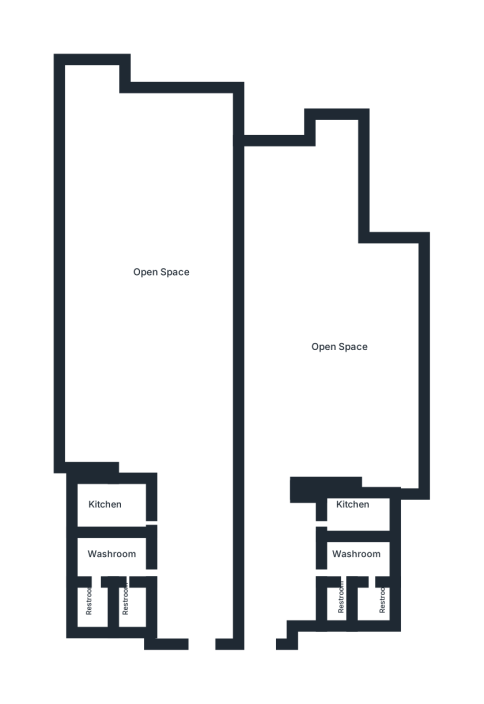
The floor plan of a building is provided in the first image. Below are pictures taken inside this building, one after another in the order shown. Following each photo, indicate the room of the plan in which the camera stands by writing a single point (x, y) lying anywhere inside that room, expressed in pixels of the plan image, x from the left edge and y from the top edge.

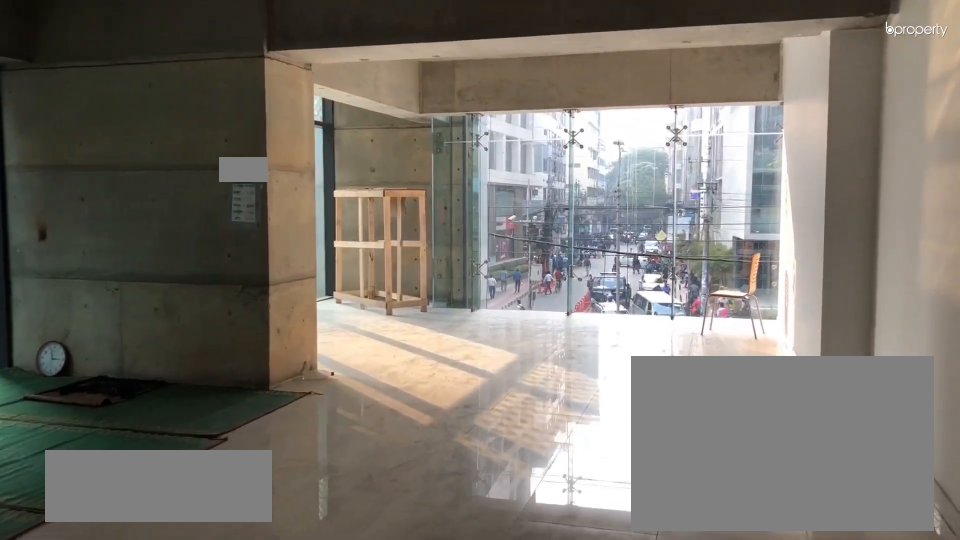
(160, 245)
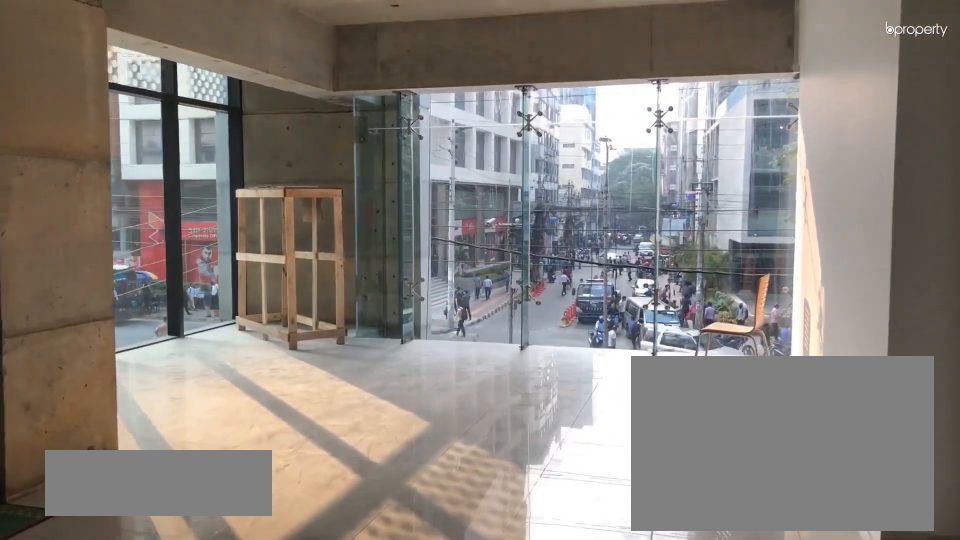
(160, 245)
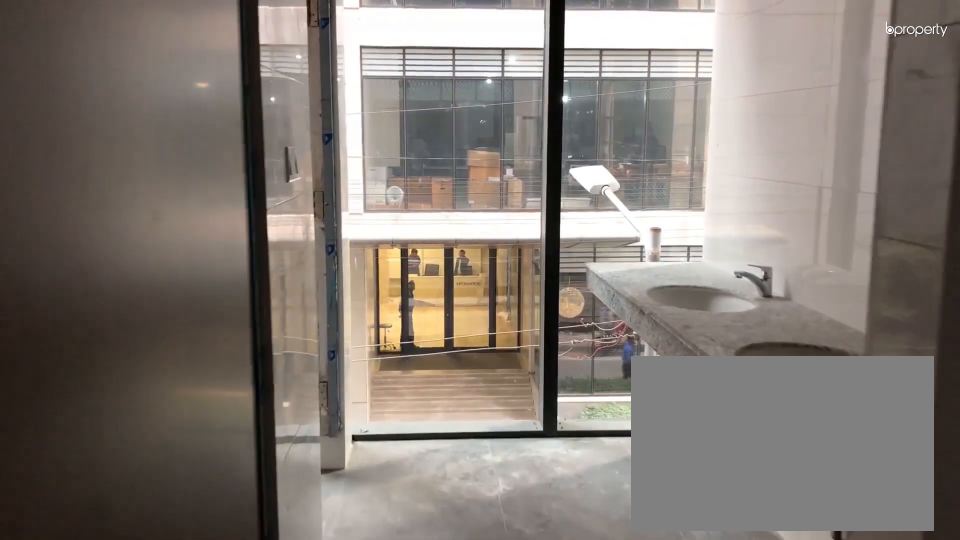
(121, 566)
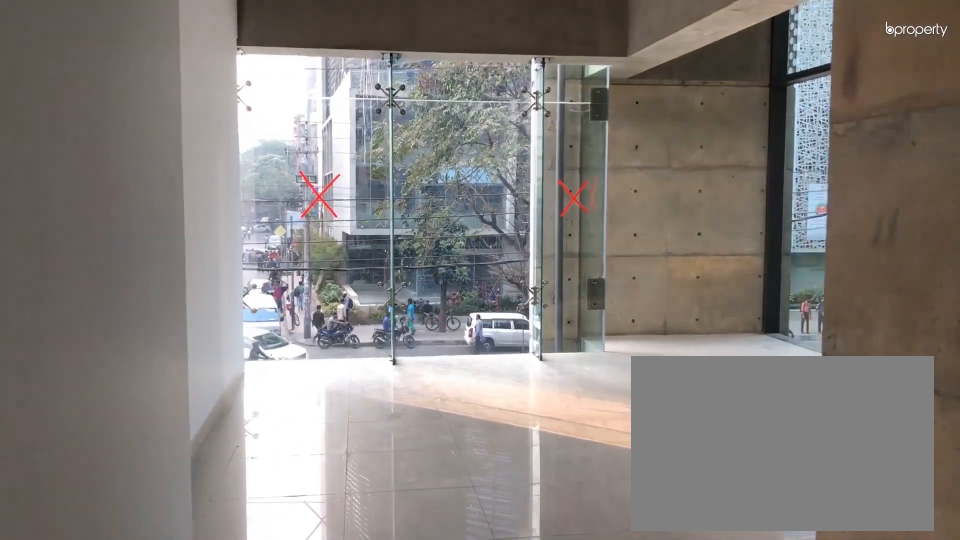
(270, 288)
